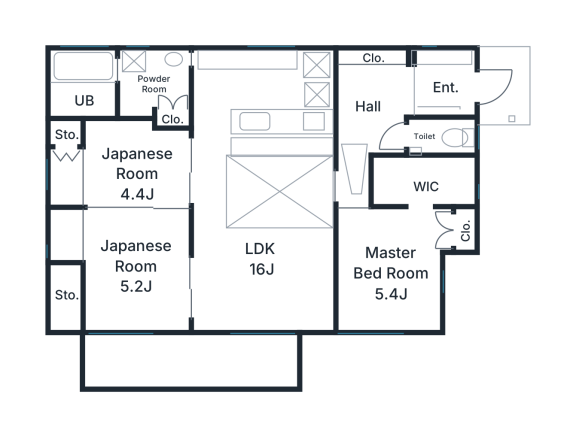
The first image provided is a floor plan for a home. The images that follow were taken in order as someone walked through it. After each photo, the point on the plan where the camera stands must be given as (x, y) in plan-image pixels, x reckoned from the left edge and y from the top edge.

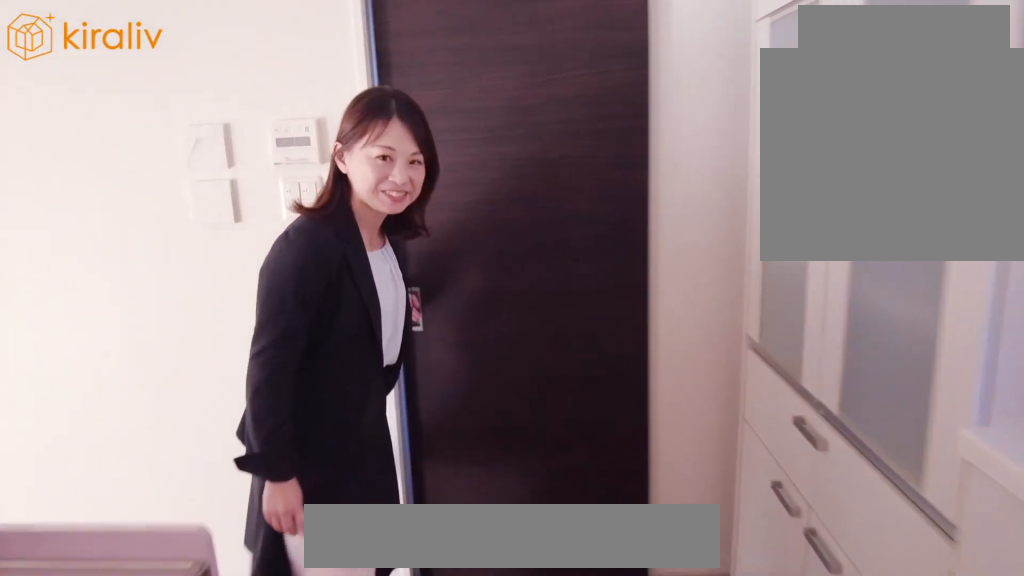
(200, 102)
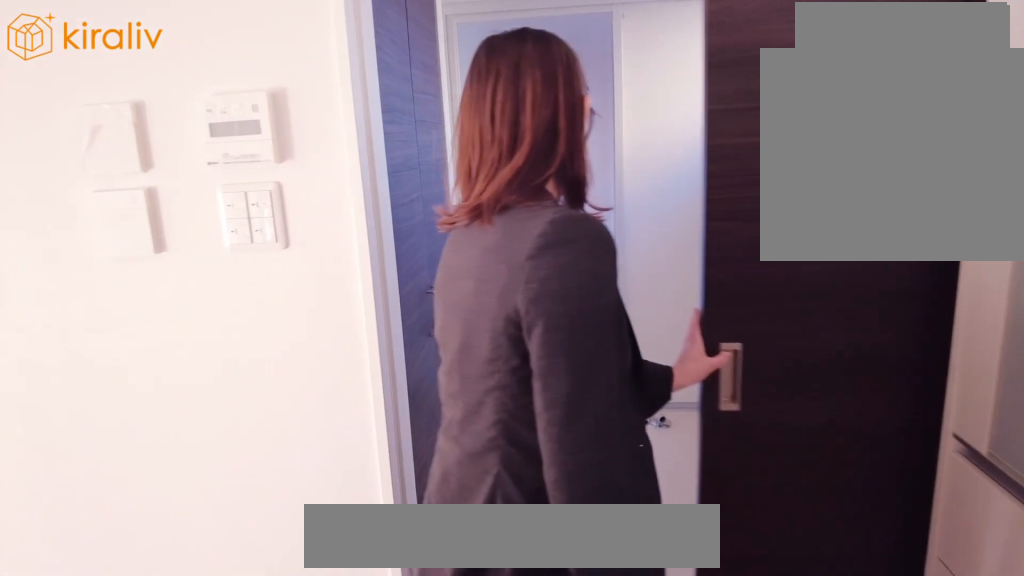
(191, 103)
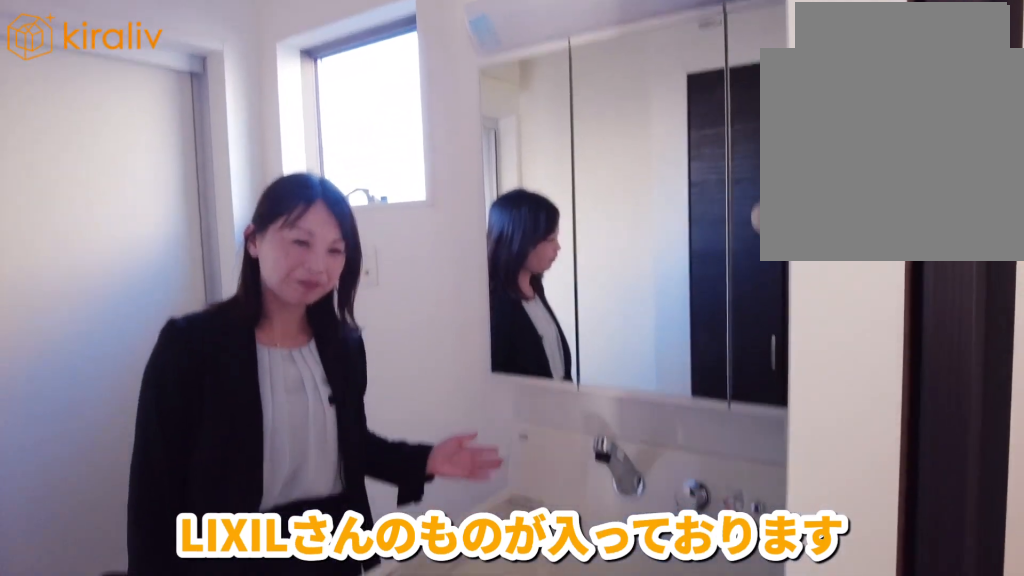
(155, 97)
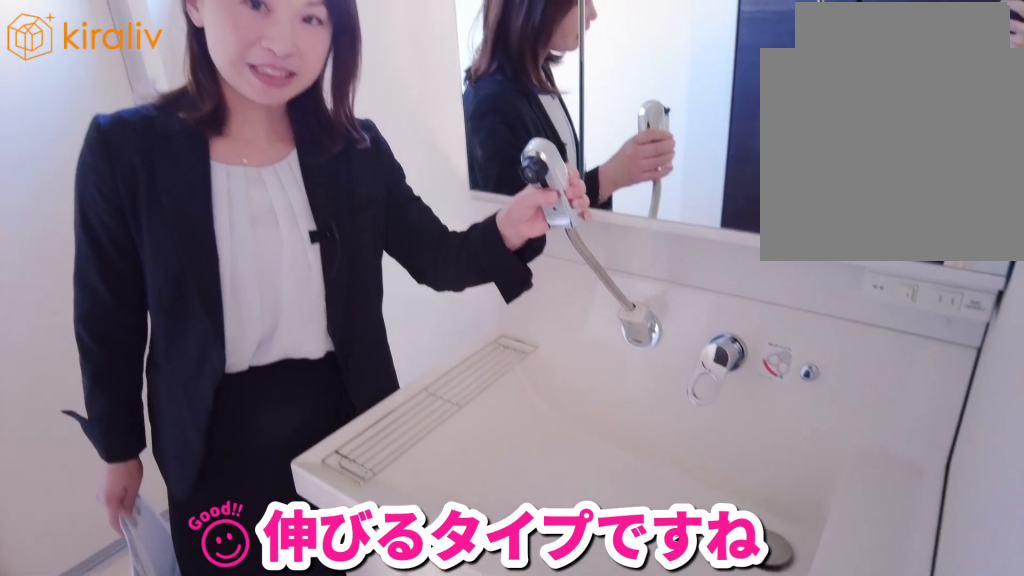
(152, 98)
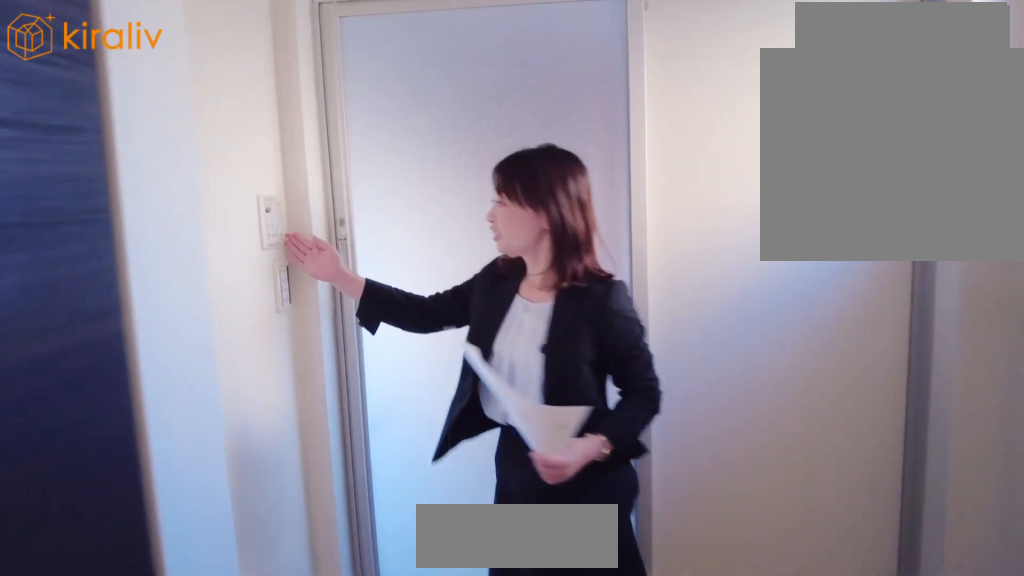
(121, 99)
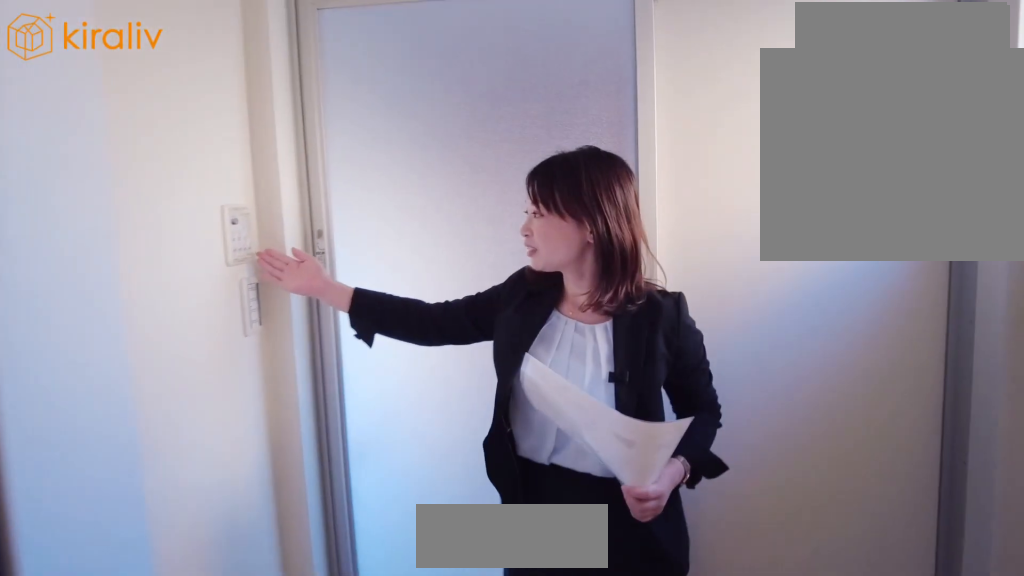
(120, 101)
